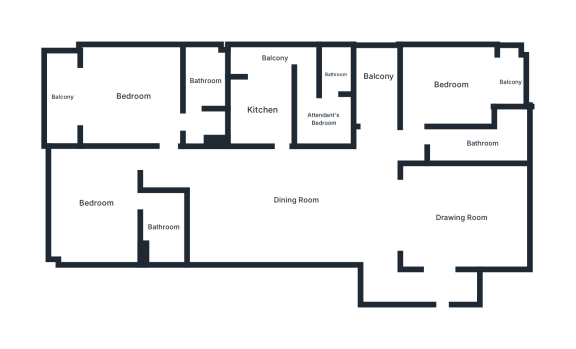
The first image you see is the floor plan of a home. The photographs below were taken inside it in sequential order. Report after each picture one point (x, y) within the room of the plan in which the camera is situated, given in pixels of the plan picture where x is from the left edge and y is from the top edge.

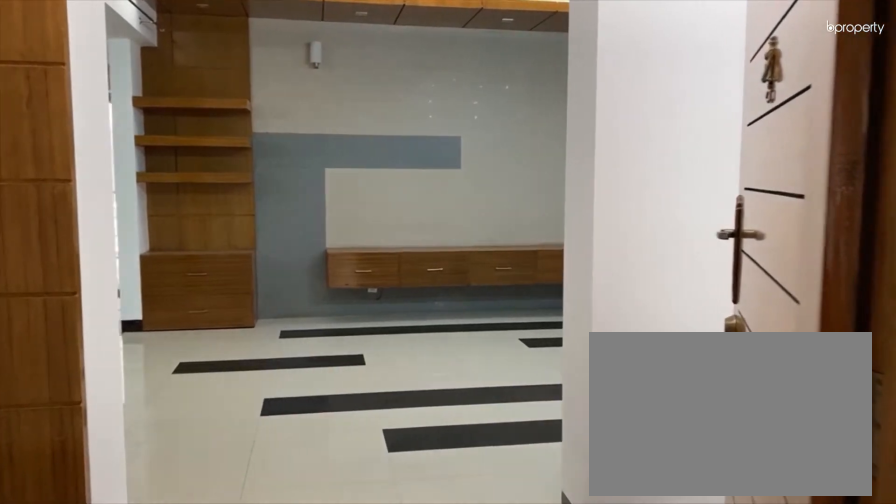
(443, 292)
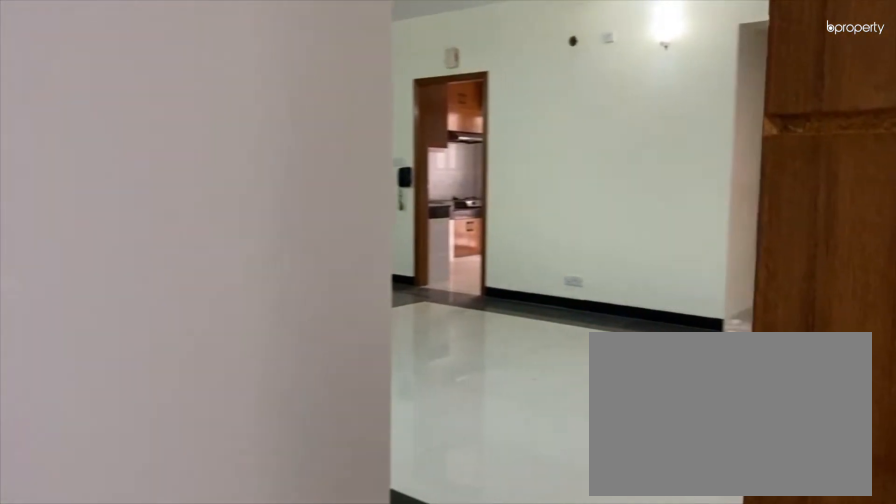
(381, 239)
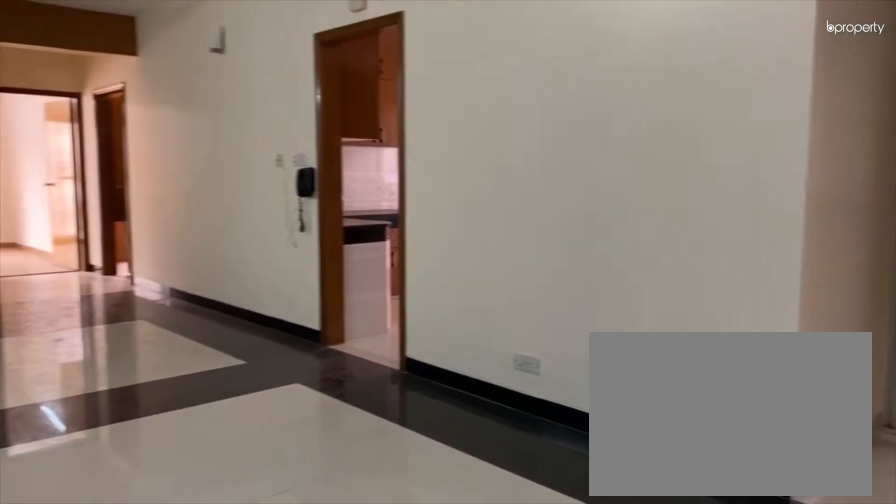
(294, 200)
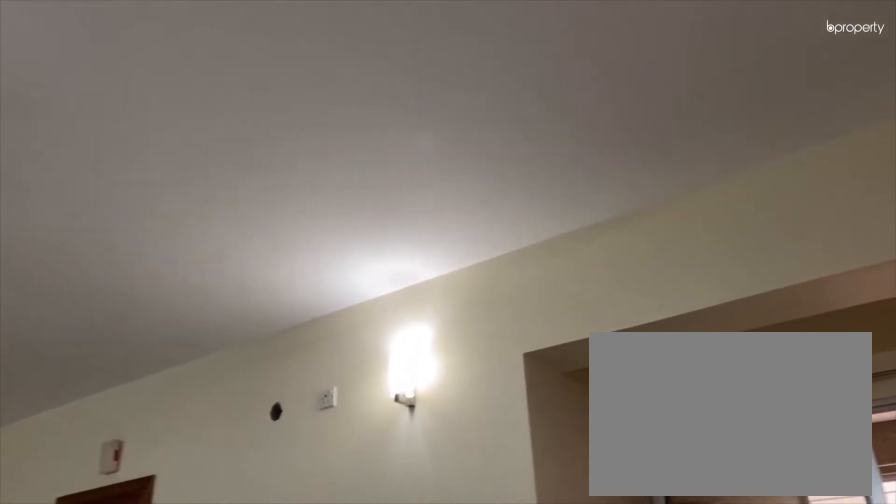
(293, 200)
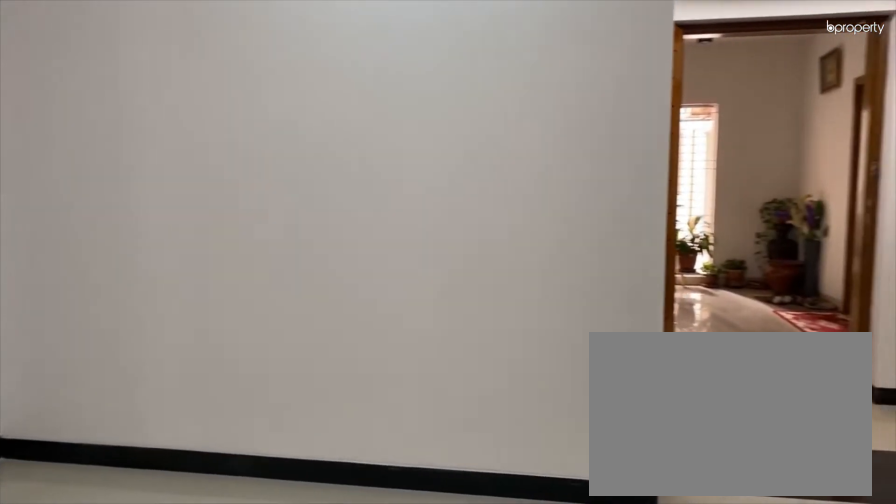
(469, 216)
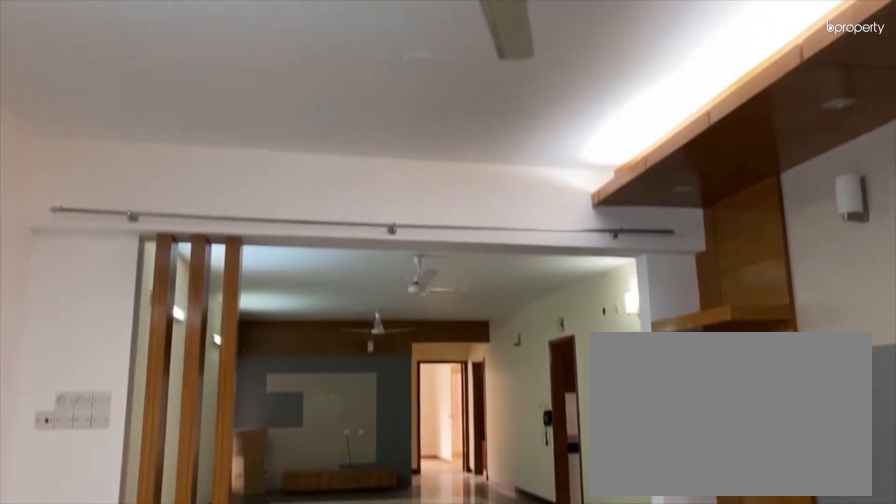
(469, 216)
